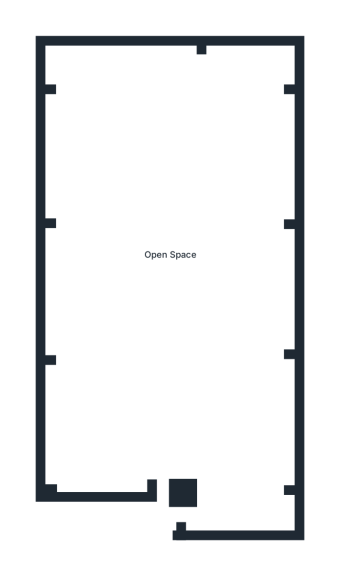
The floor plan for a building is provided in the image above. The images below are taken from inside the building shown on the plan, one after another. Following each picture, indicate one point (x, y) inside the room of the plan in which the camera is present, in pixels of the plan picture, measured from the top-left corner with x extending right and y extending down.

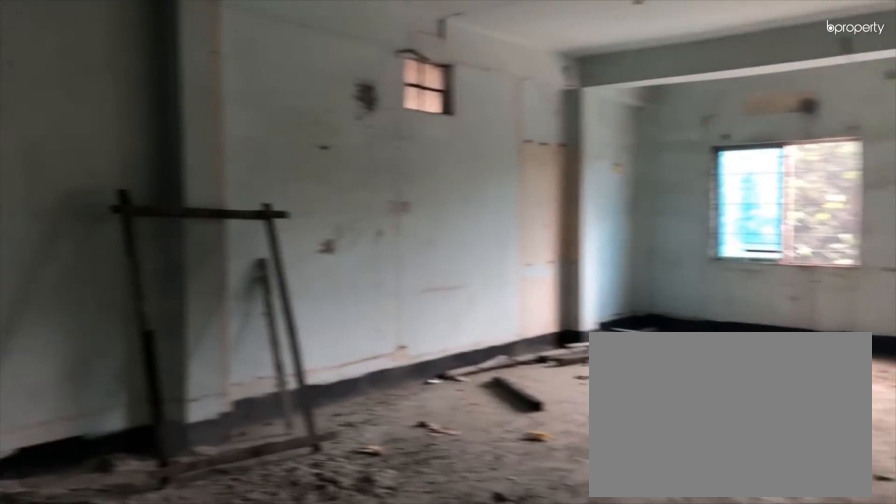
(97, 167)
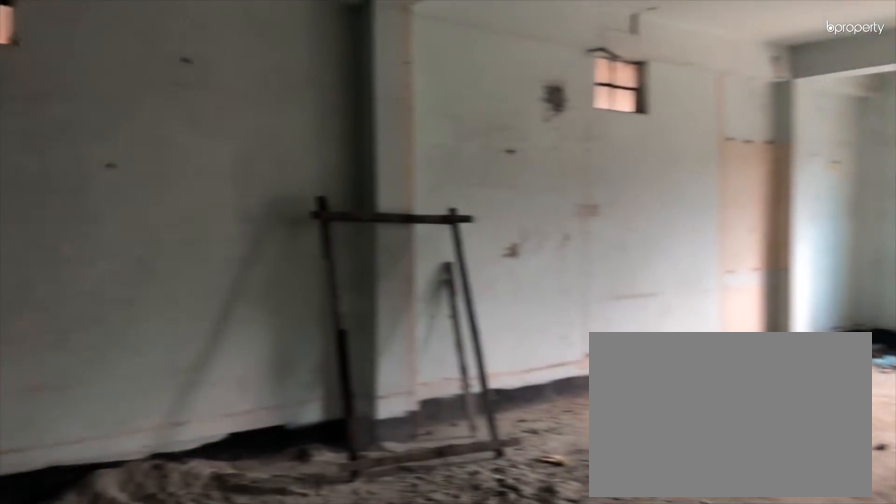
(97, 167)
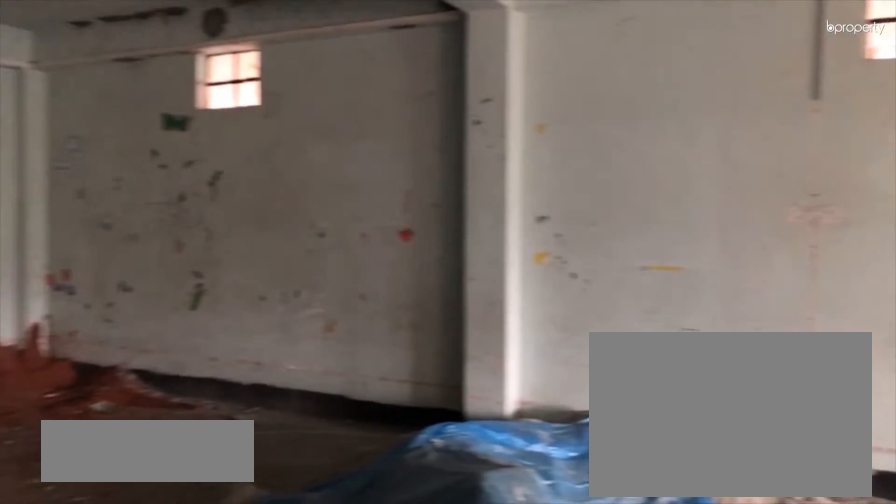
(96, 336)
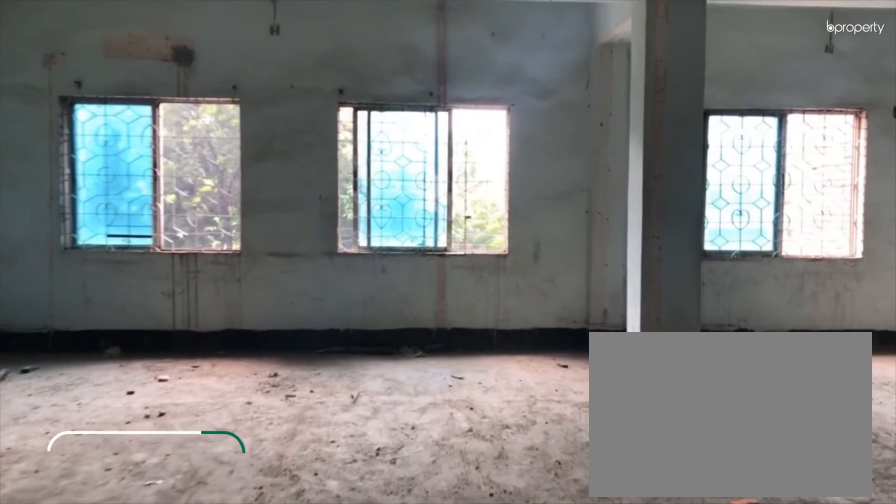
(107, 166)
